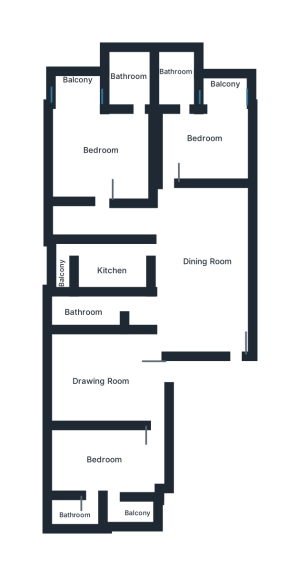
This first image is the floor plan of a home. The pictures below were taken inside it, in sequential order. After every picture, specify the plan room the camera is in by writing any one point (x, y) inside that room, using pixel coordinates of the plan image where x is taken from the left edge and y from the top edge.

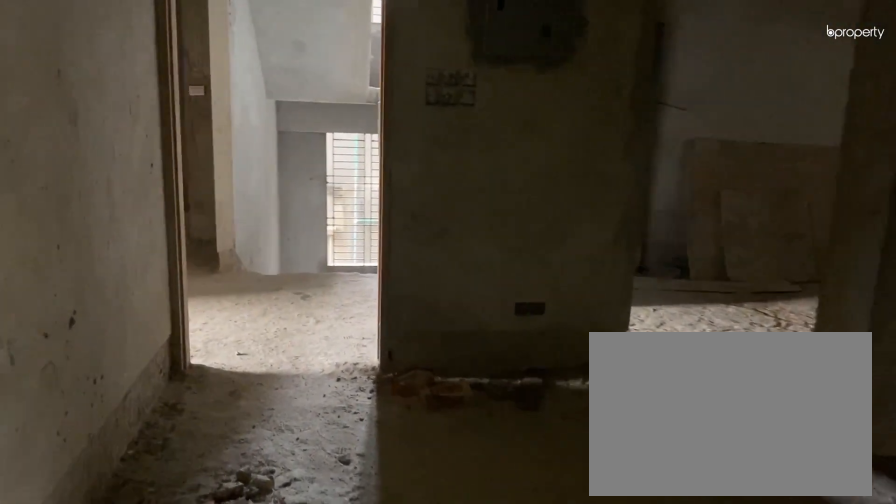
(206, 261)
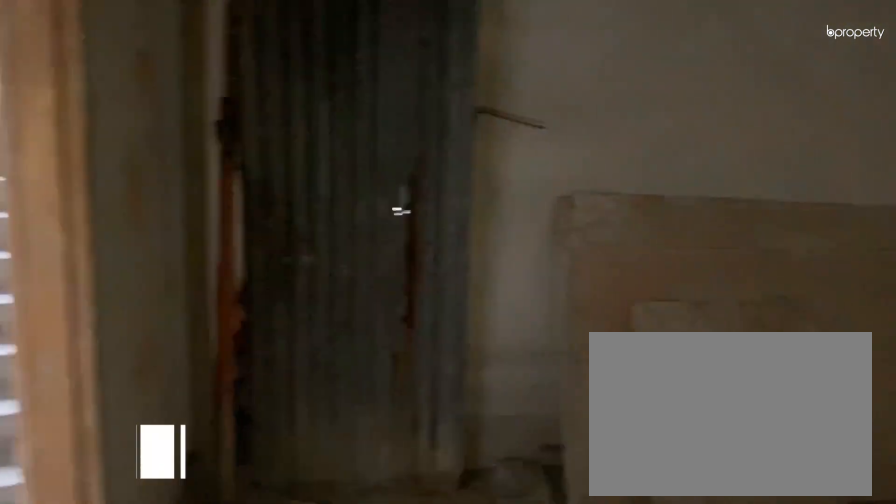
(97, 377)
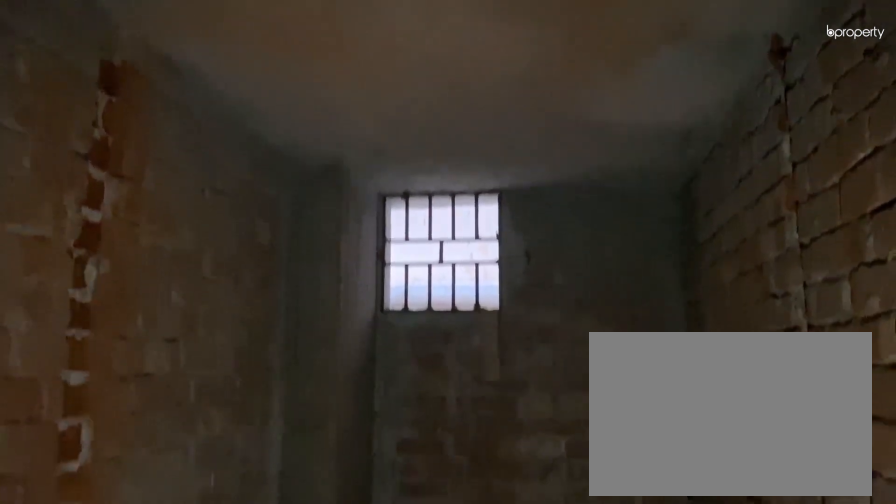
(85, 310)
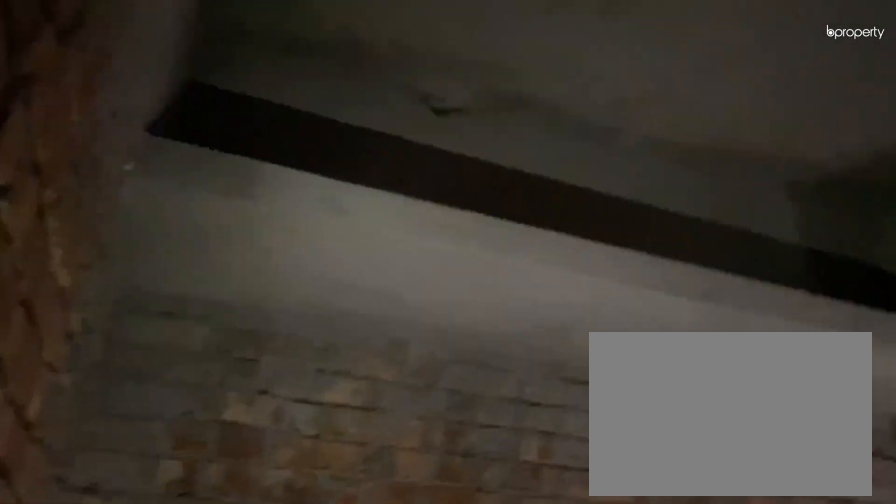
(116, 268)
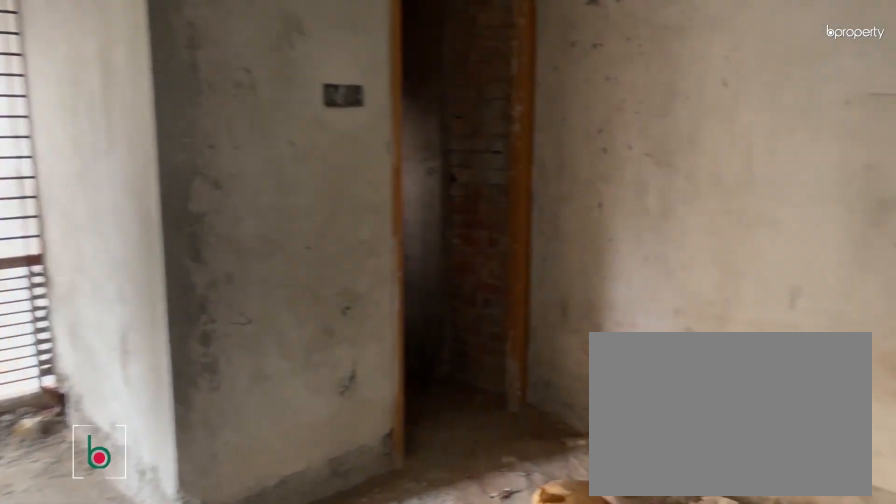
(97, 154)
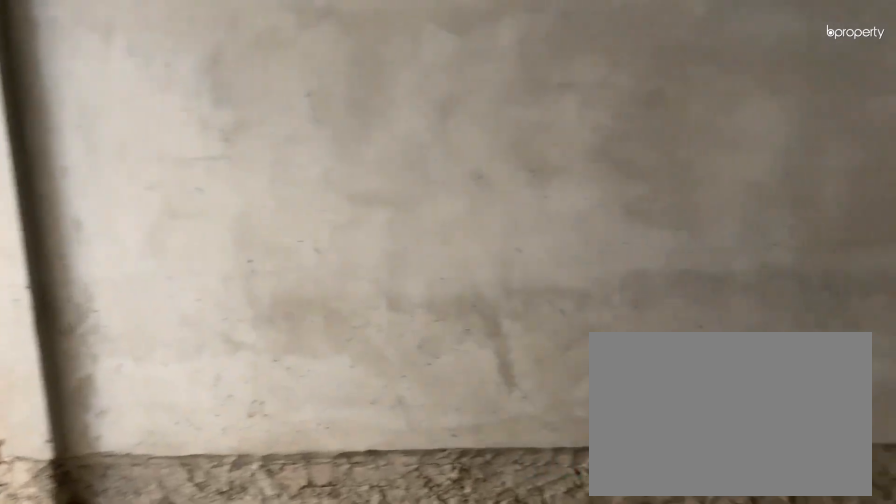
(210, 140)
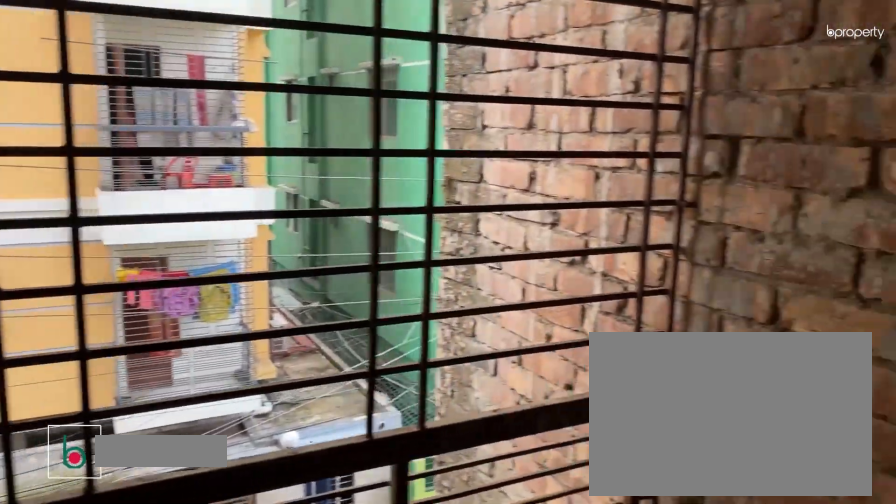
(223, 86)
